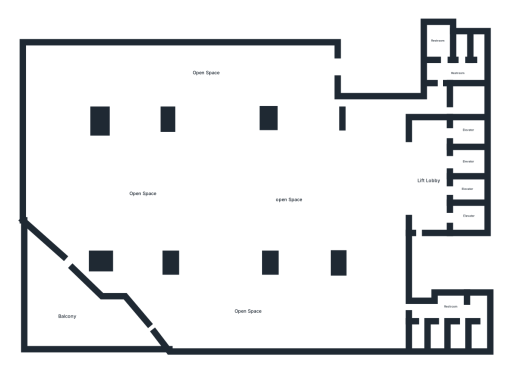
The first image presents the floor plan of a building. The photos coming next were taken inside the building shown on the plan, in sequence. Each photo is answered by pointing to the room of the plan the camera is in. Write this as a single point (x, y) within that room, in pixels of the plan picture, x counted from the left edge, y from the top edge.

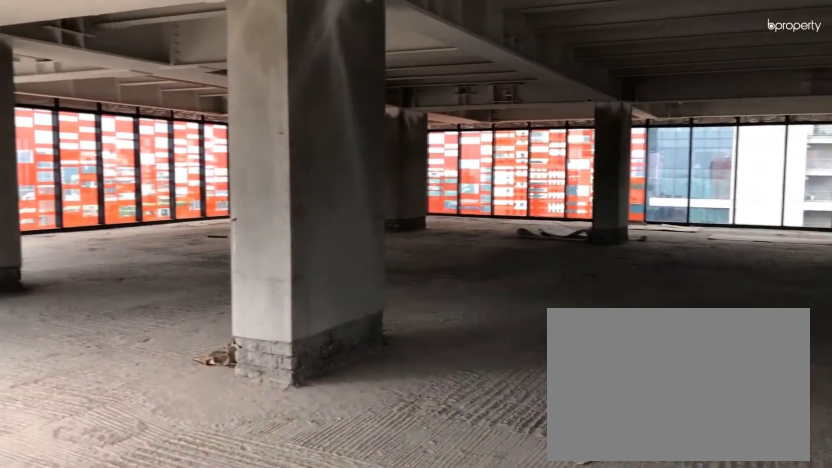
(237, 319)
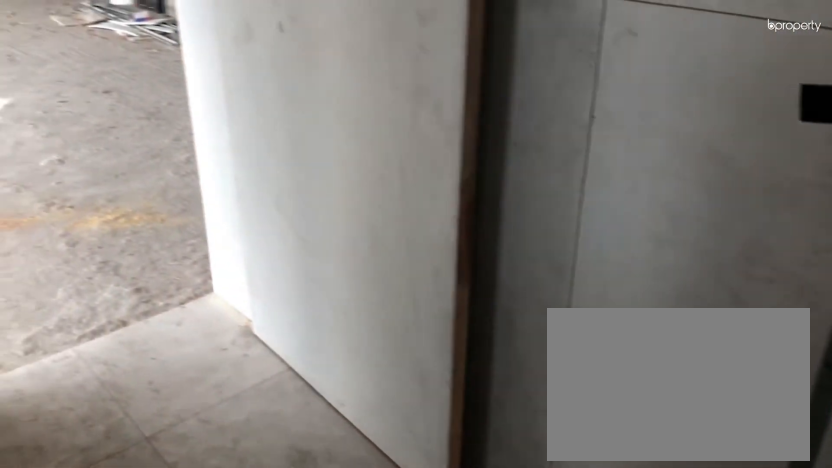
(450, 307)
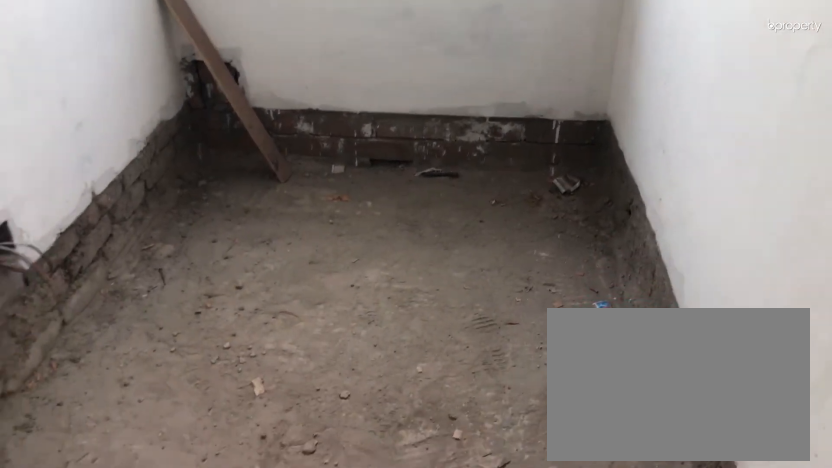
(466, 98)
